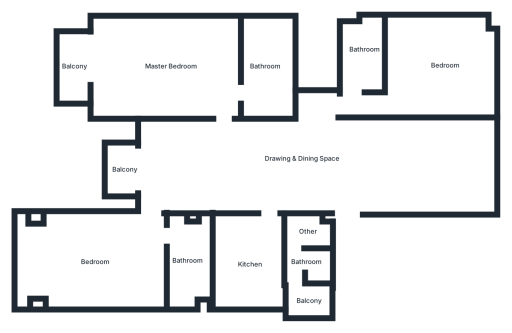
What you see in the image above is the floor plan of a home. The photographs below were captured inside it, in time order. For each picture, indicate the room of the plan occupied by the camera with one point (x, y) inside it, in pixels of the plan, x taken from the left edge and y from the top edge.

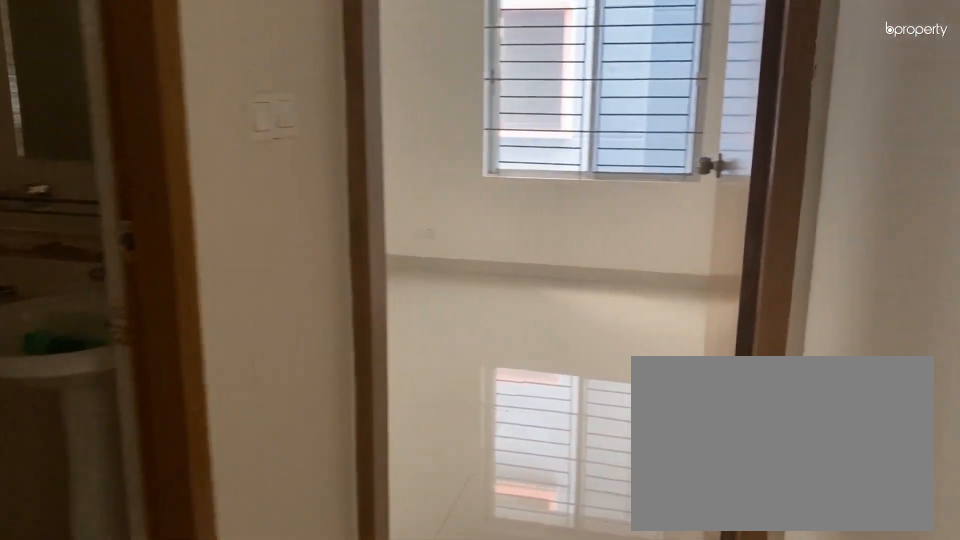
(369, 104)
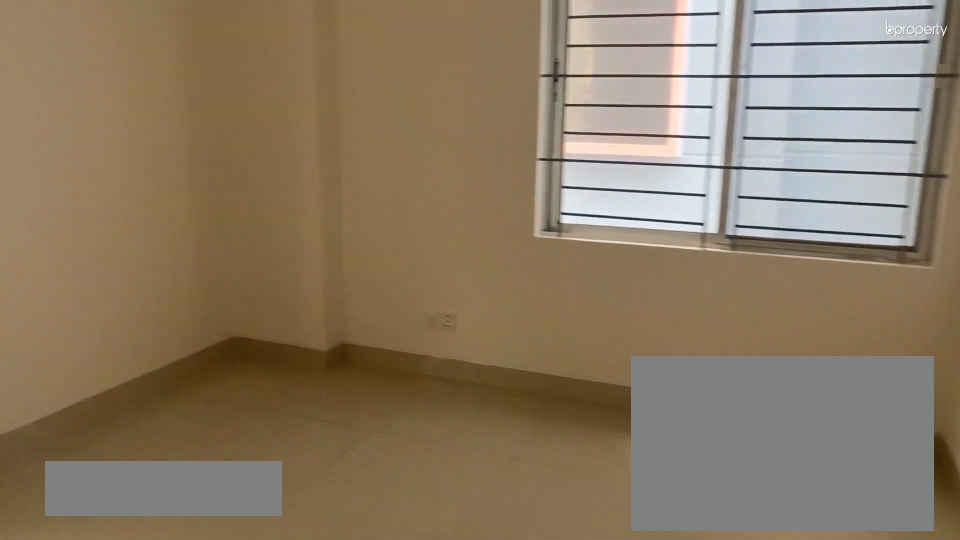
(425, 66)
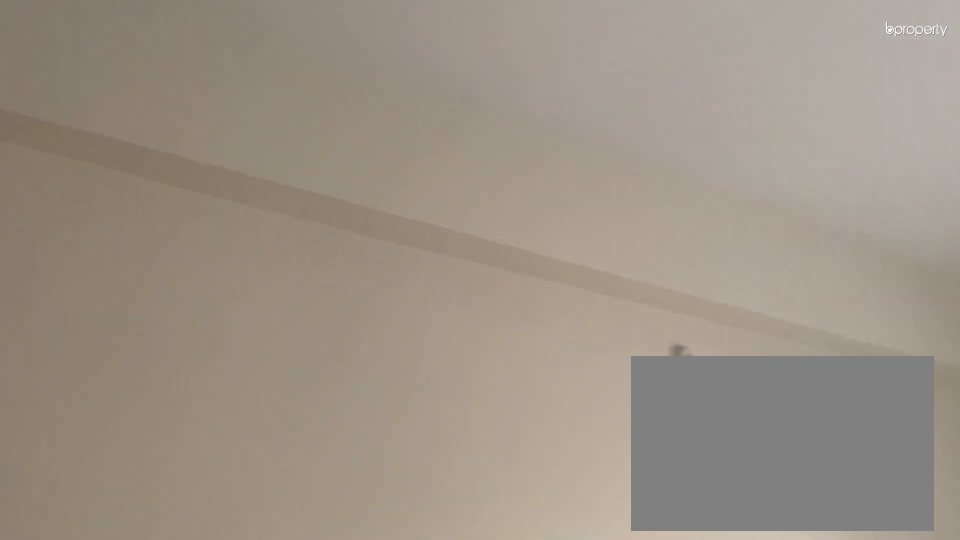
(178, 65)
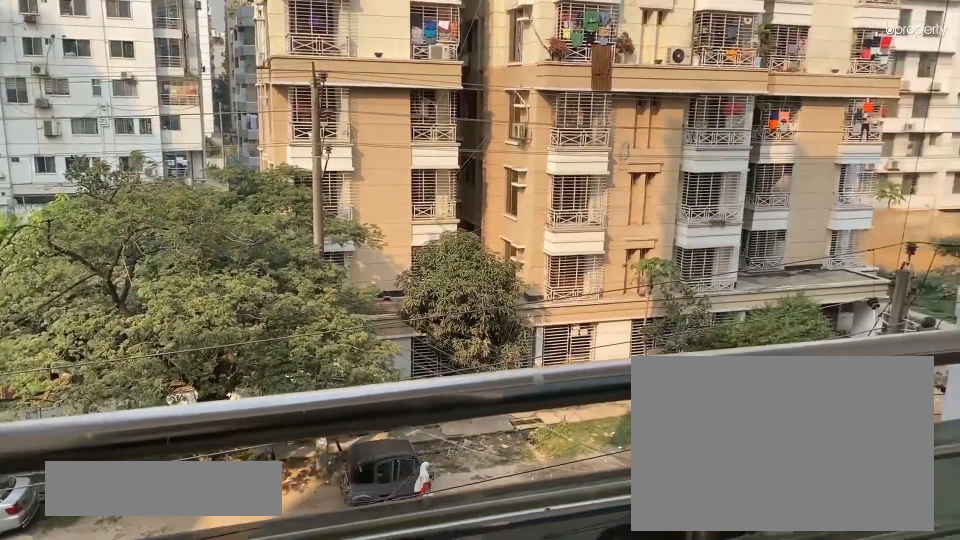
(125, 172)
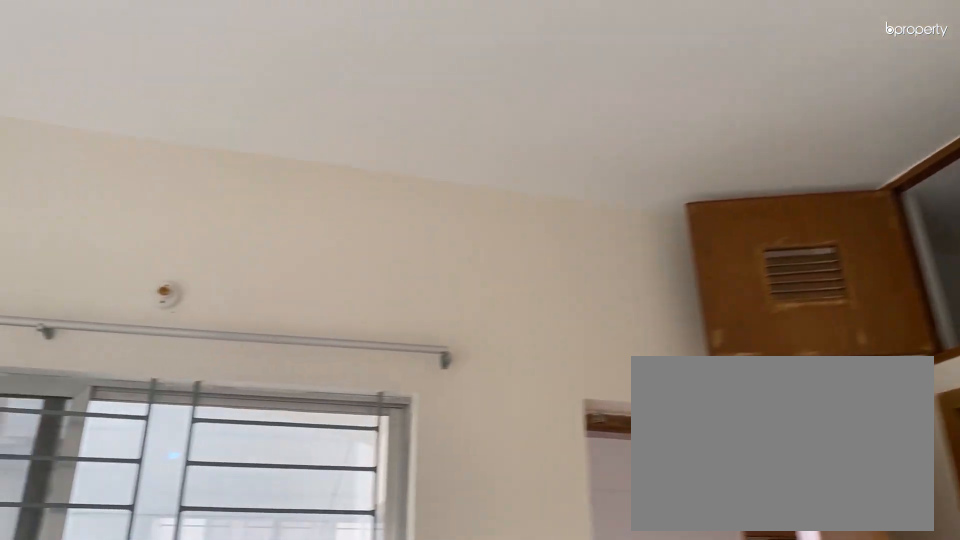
(100, 269)
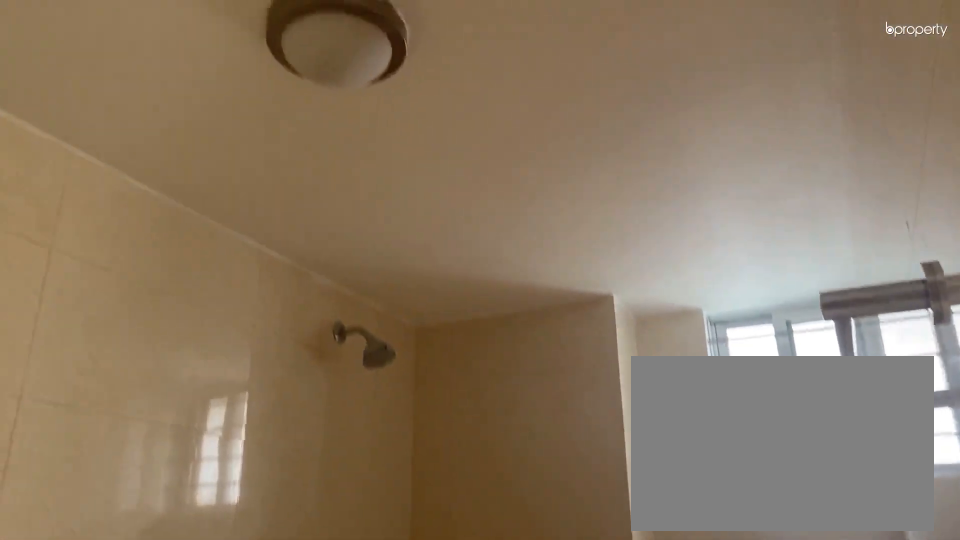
(193, 262)
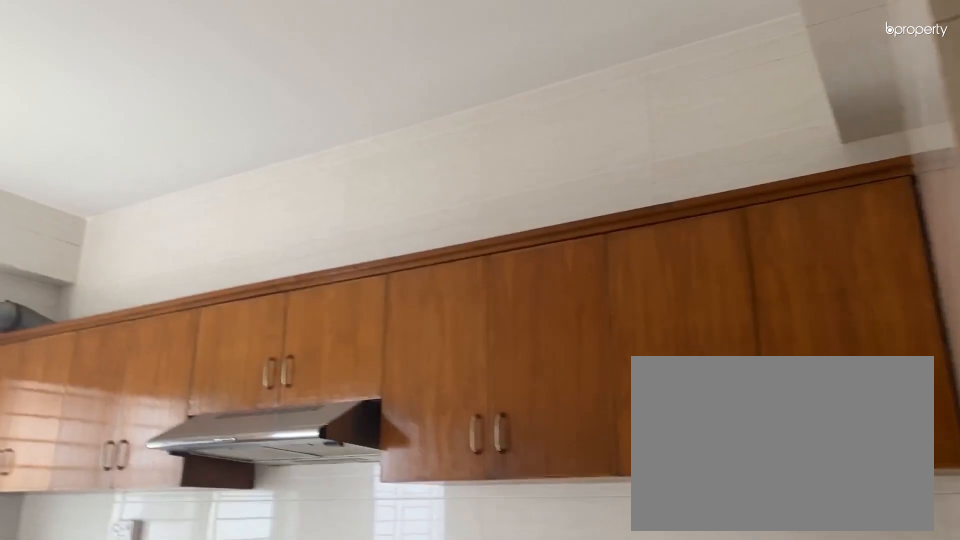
(256, 267)
